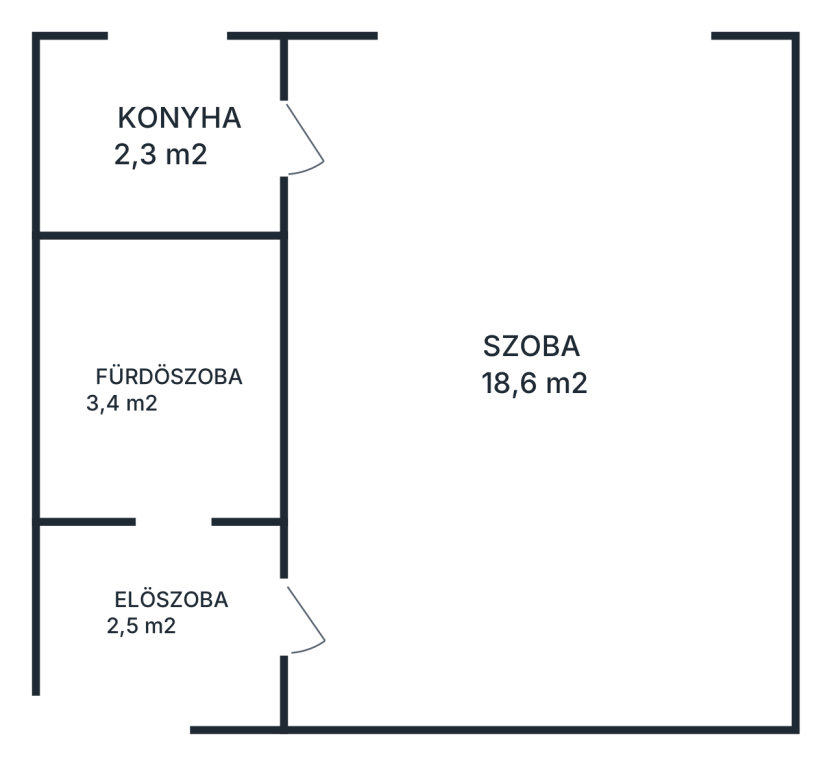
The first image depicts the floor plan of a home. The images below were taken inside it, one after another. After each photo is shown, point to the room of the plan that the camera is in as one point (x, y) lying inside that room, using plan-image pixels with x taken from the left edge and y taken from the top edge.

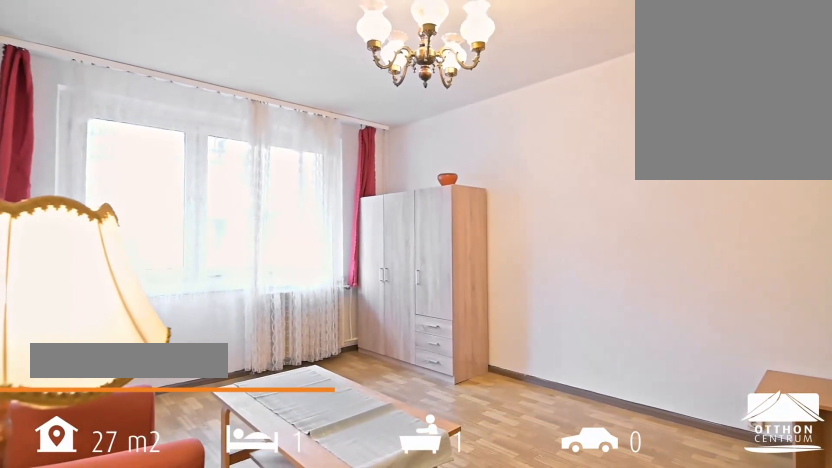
(555, 382)
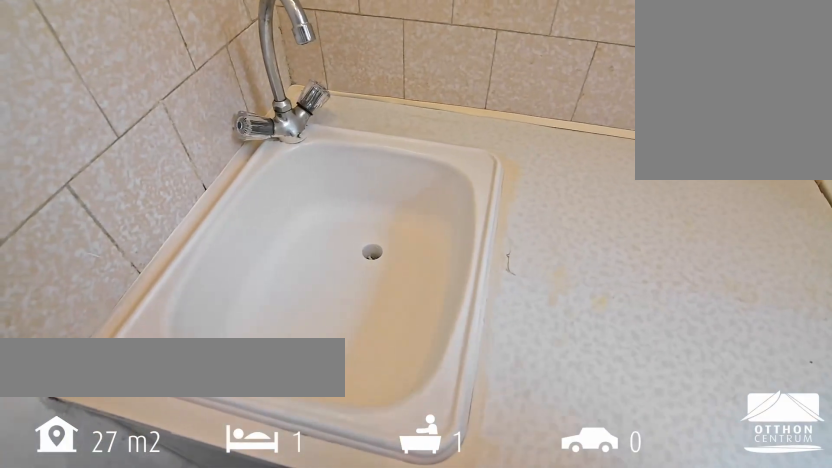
(167, 145)
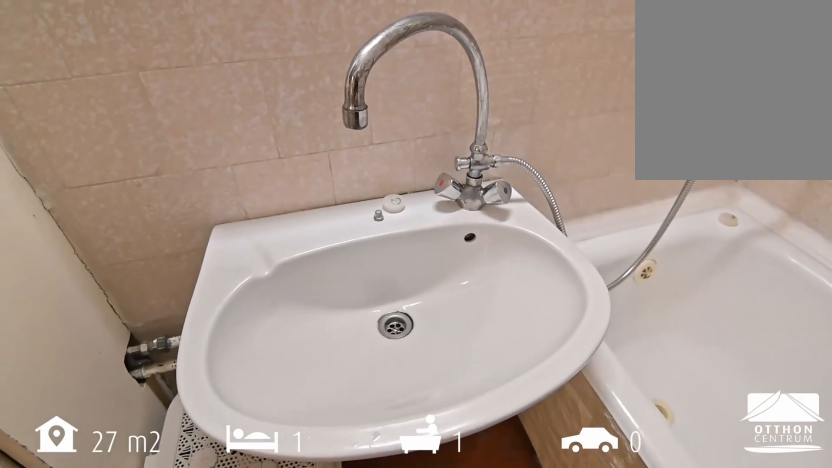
(161, 382)
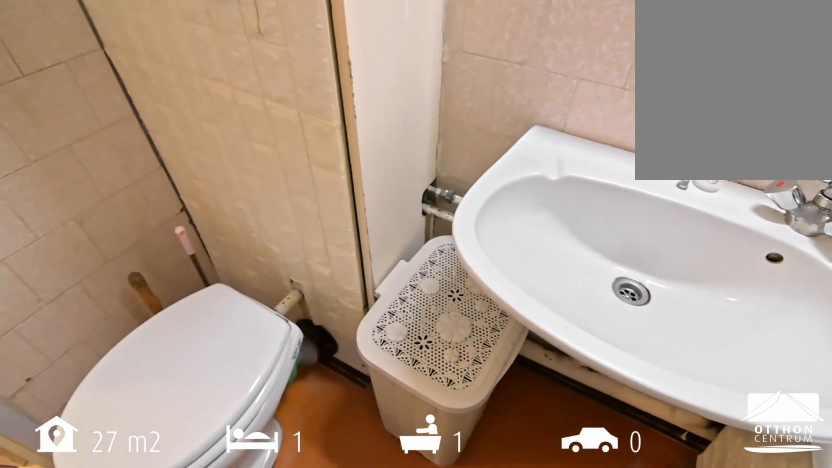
(161, 382)
